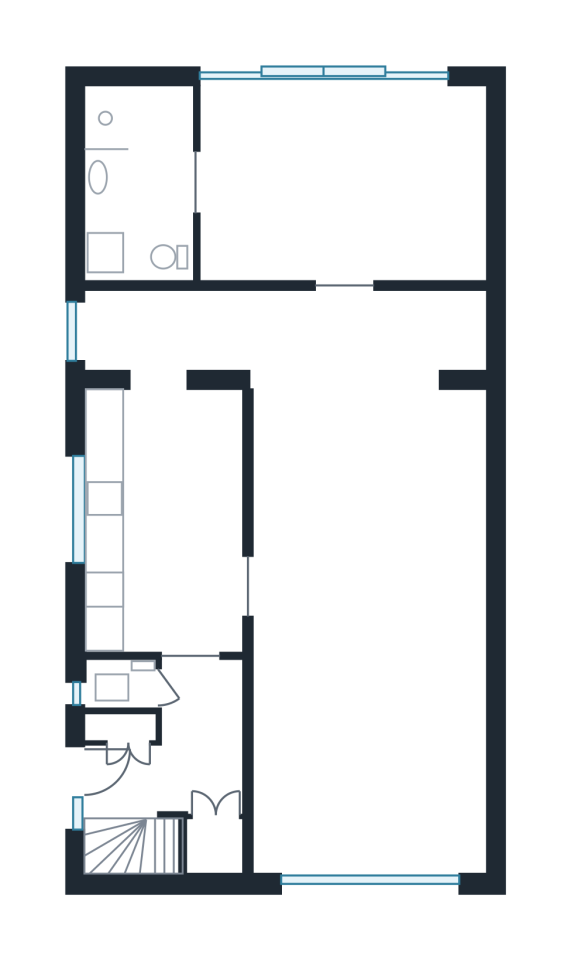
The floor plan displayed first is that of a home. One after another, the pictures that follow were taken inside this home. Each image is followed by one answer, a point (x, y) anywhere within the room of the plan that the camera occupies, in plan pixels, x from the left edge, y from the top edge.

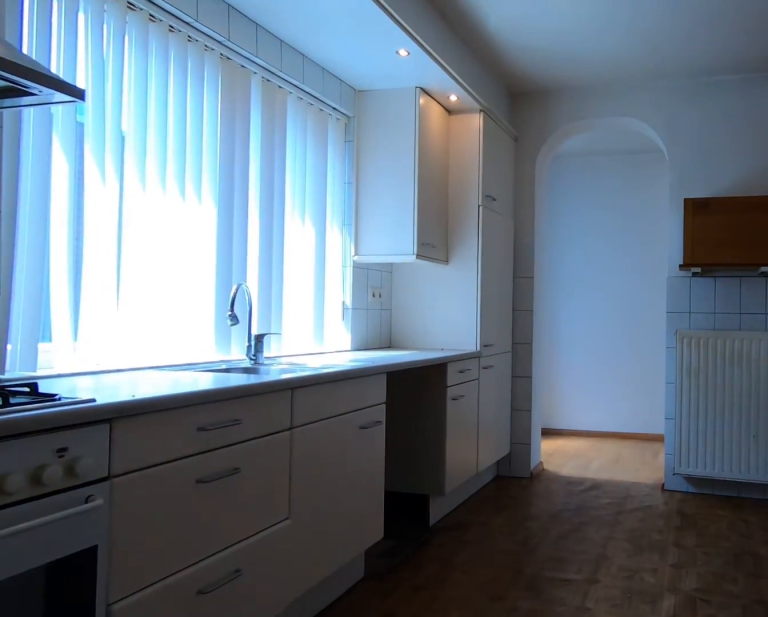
(182, 518)
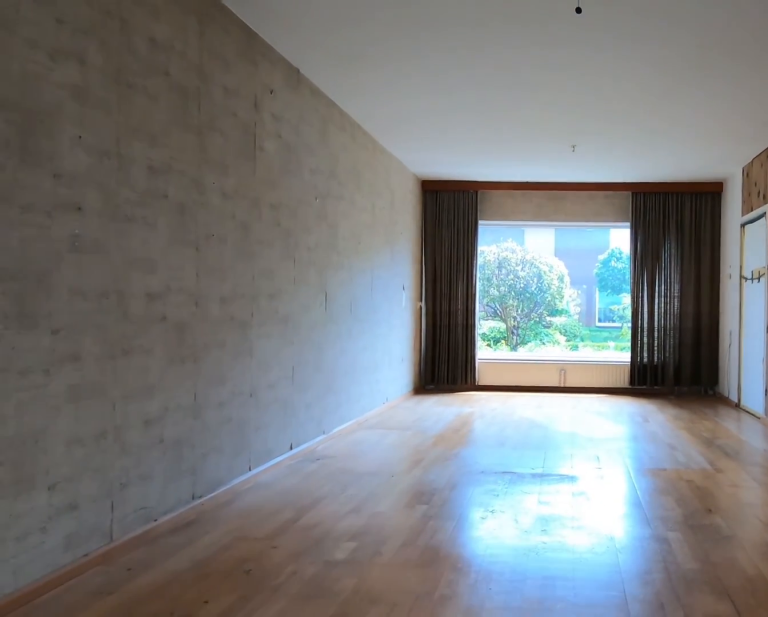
(366, 628)
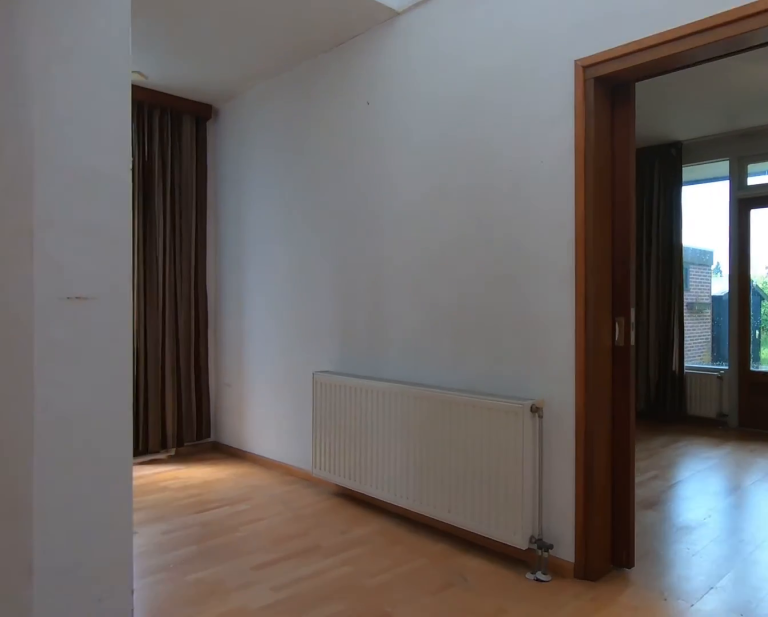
(366, 628)
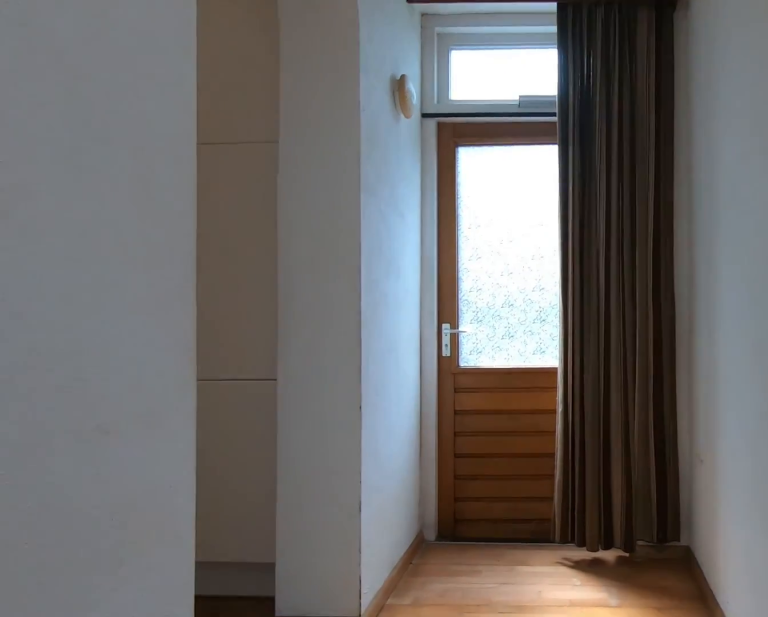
(286, 332)
